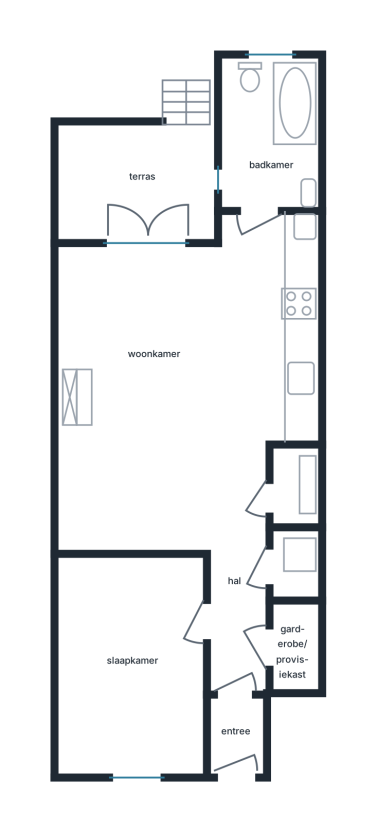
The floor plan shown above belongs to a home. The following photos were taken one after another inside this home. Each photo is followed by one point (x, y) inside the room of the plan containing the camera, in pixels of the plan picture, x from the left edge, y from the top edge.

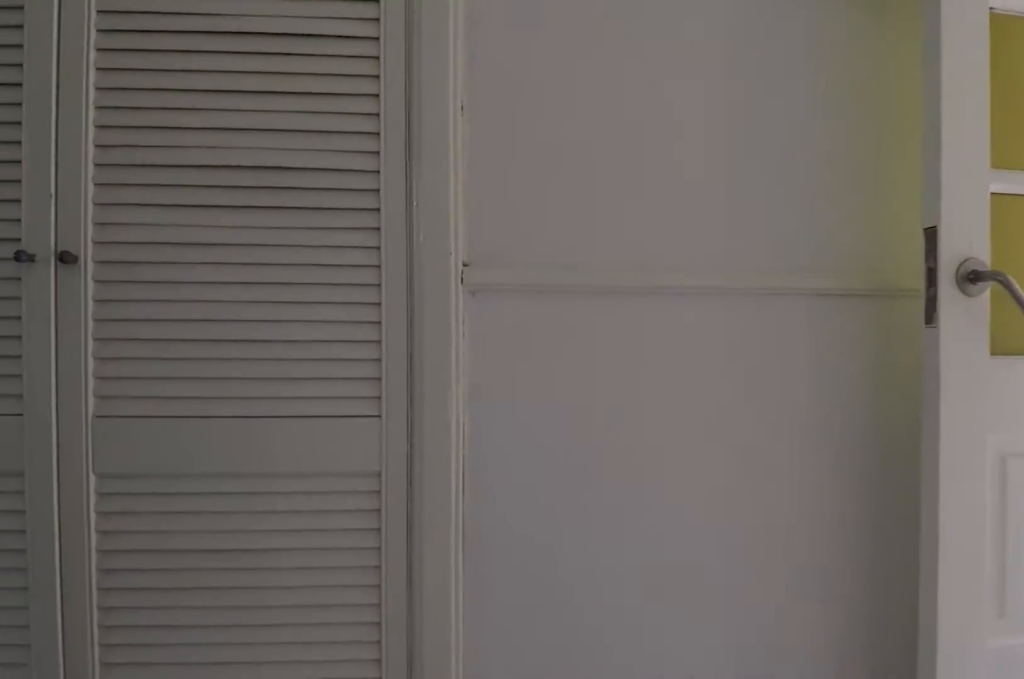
(237, 660)
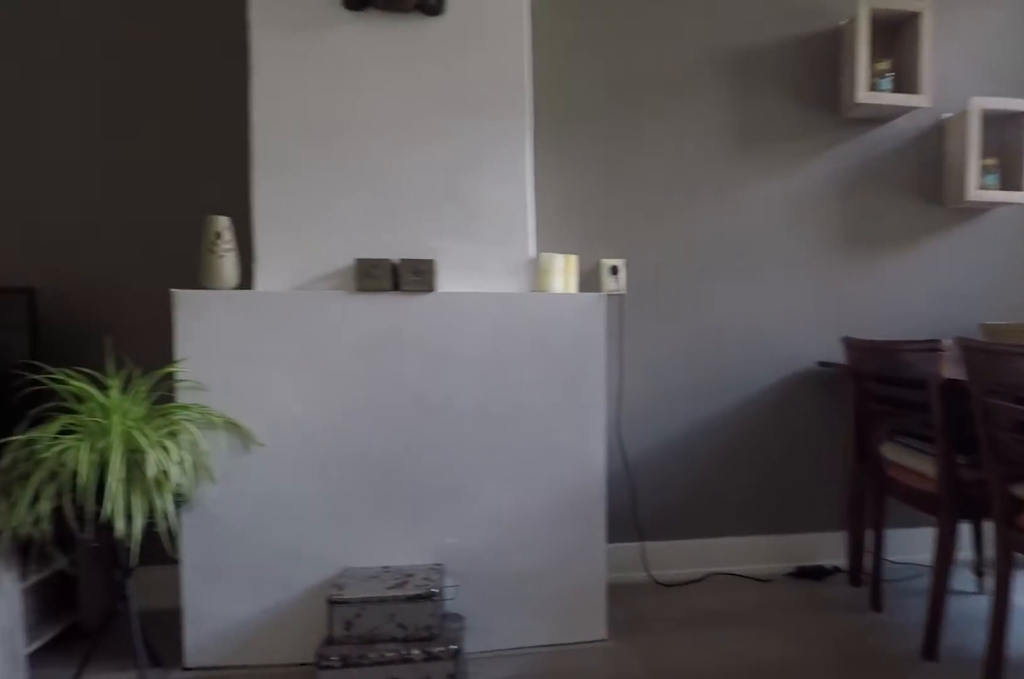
(162, 499)
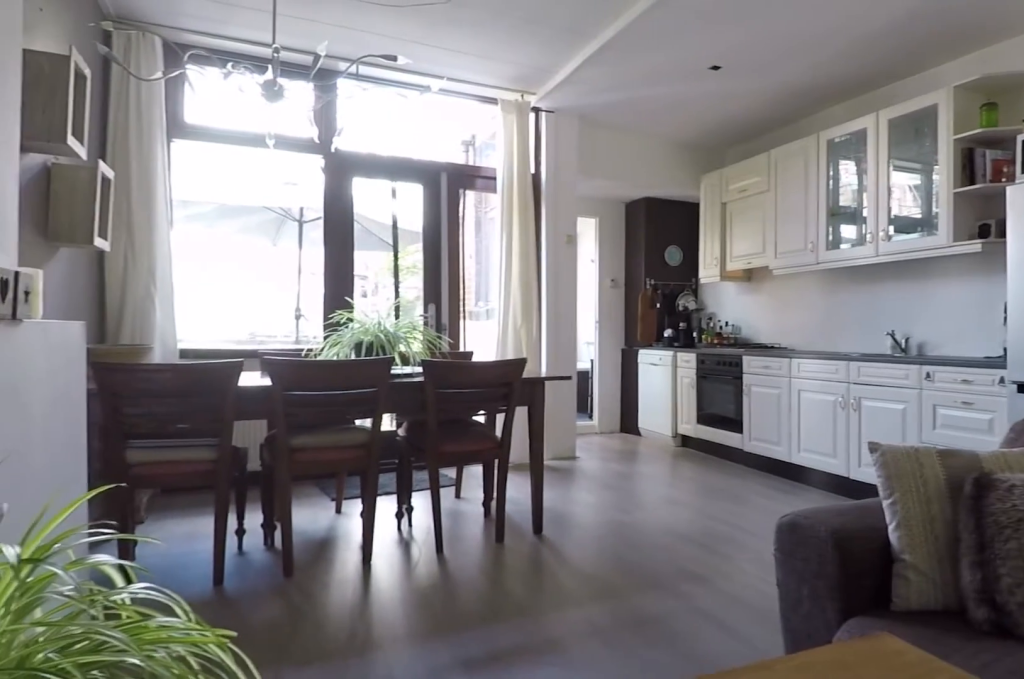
(162, 499)
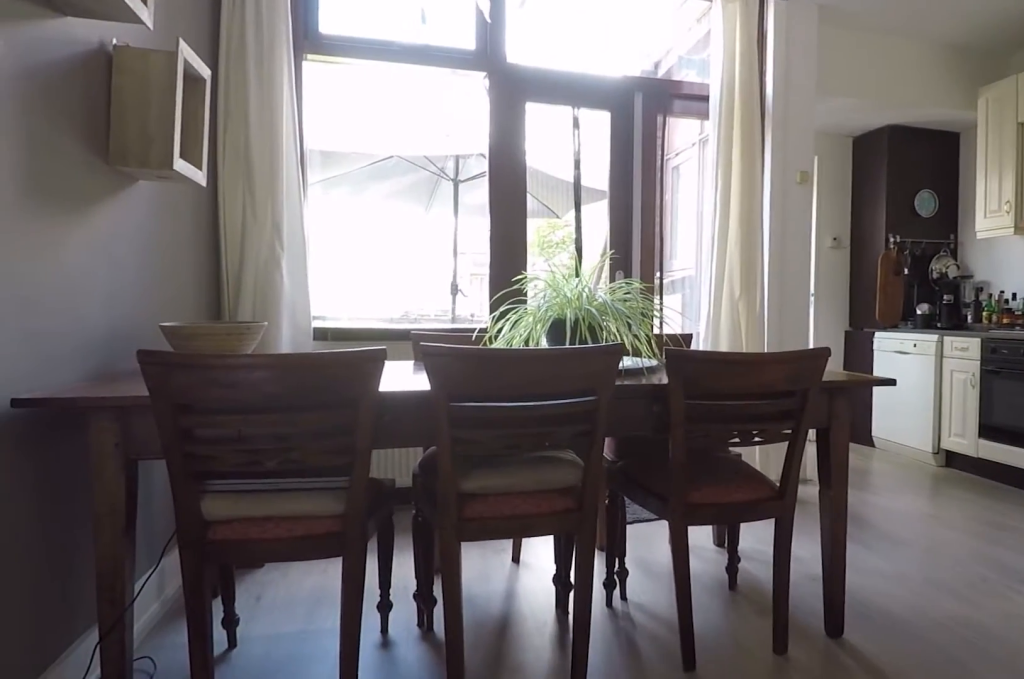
(196, 339)
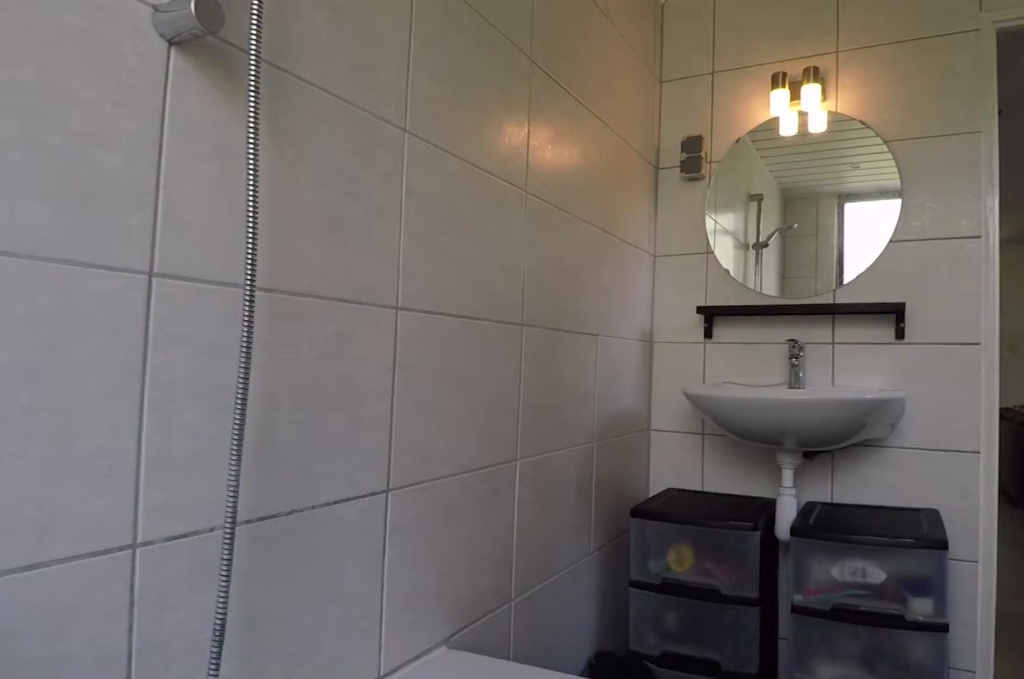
(273, 135)
